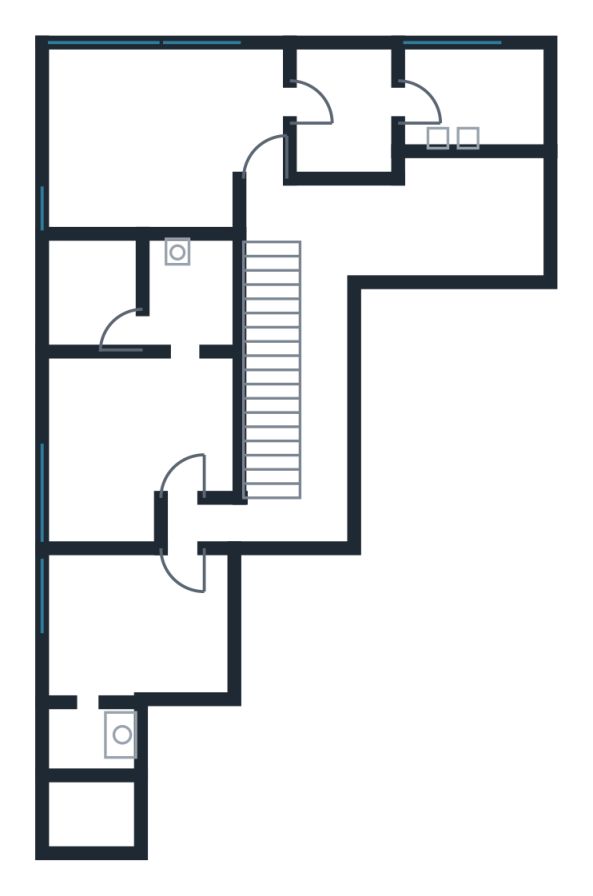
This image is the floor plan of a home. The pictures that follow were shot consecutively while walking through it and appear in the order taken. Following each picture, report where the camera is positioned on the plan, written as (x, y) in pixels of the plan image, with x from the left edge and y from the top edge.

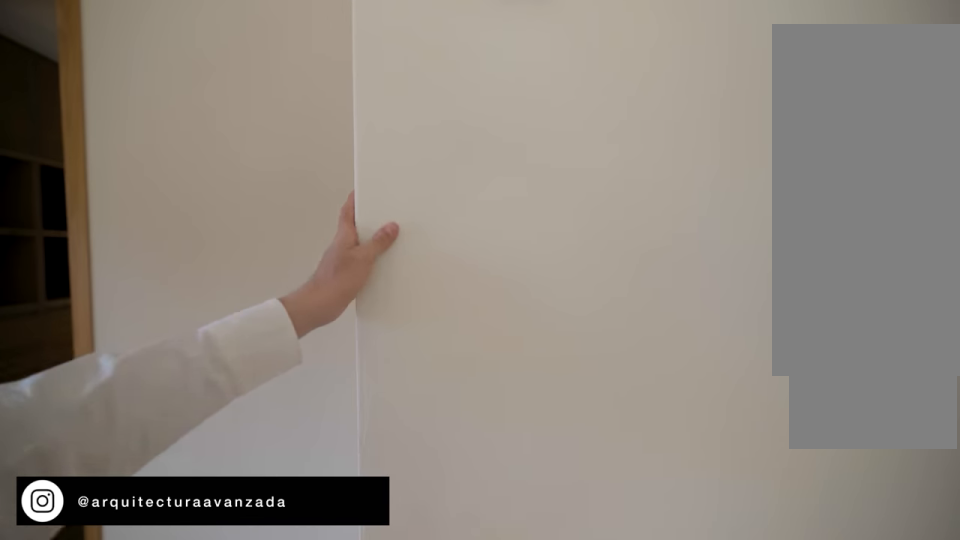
(179, 169)
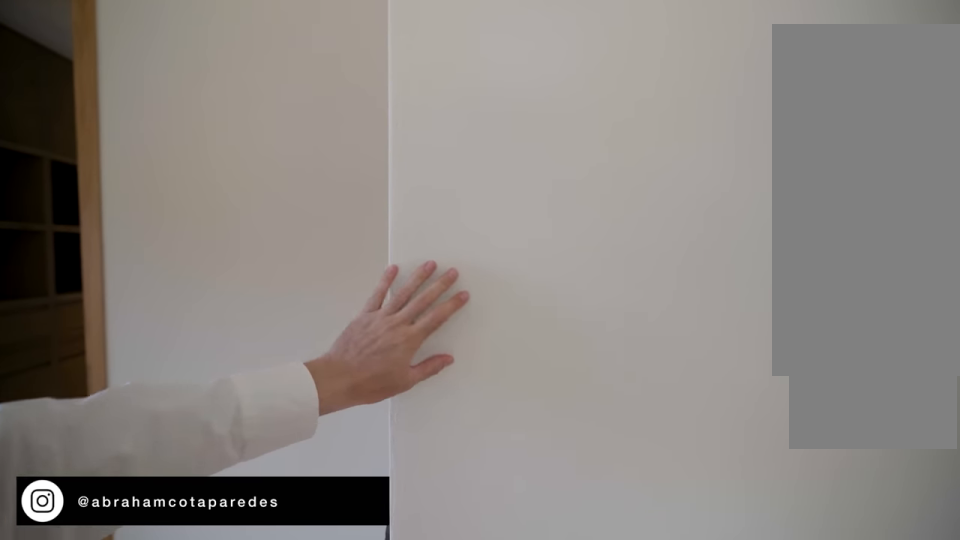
(201, 176)
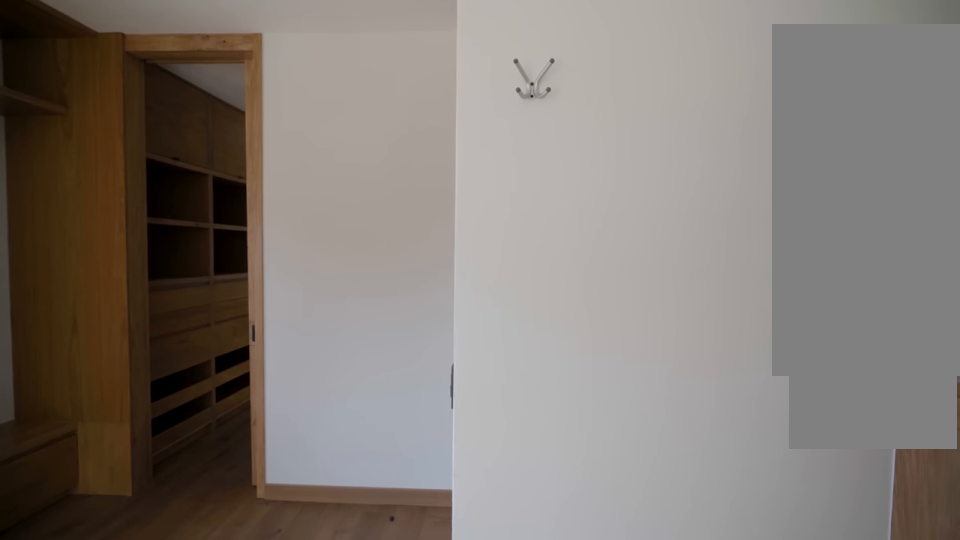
(159, 183)
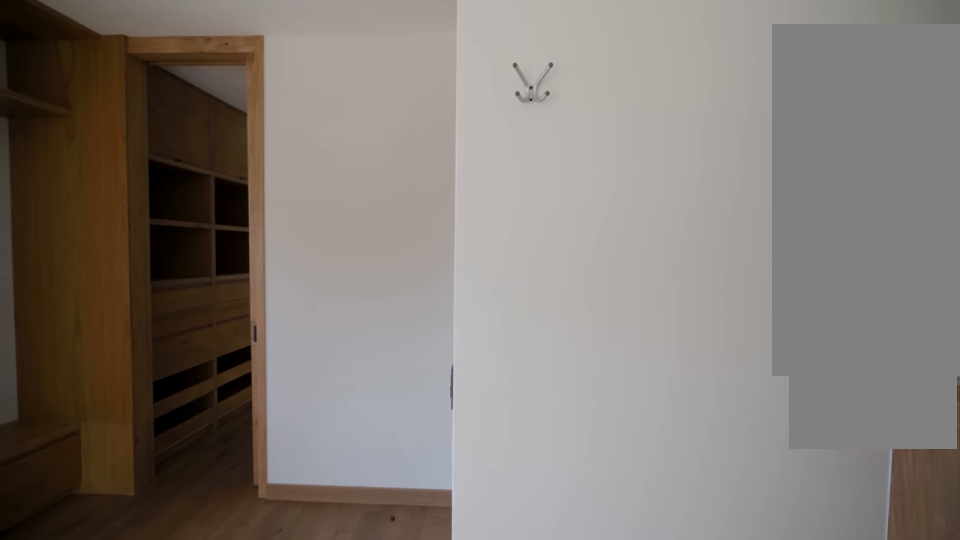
(159, 183)
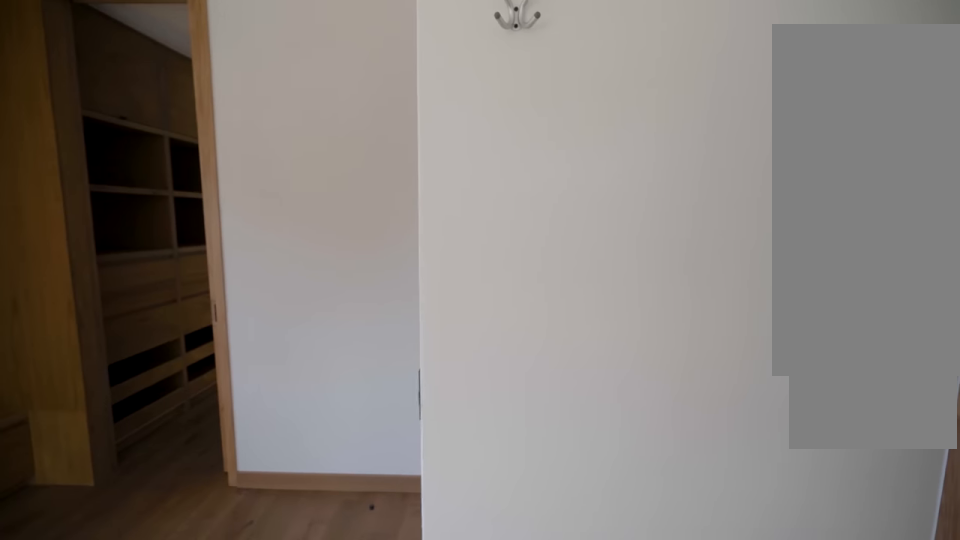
(181, 193)
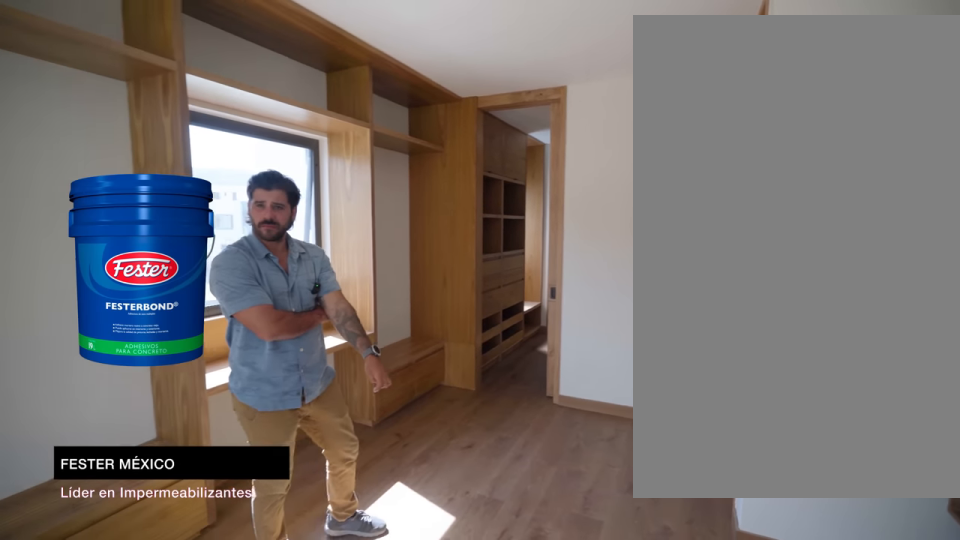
(182, 192)
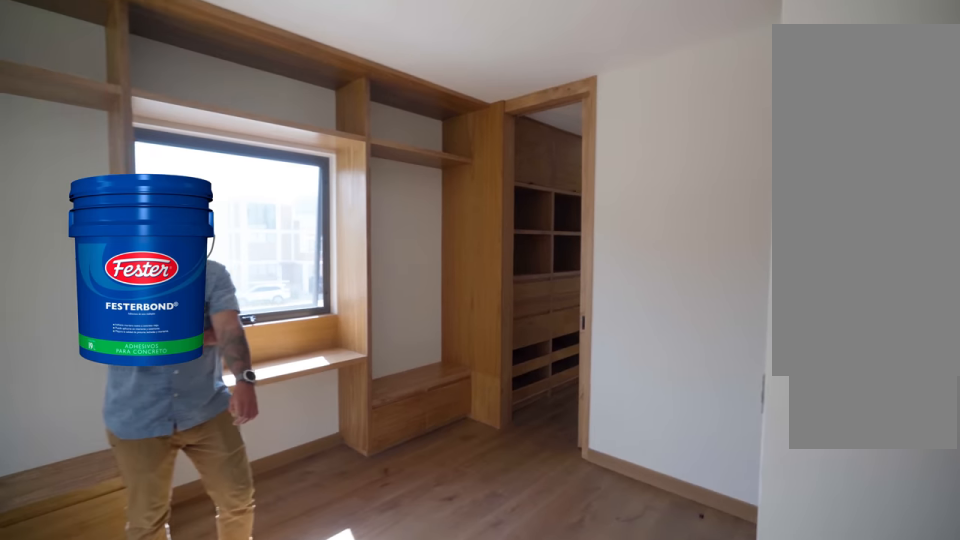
(167, 189)
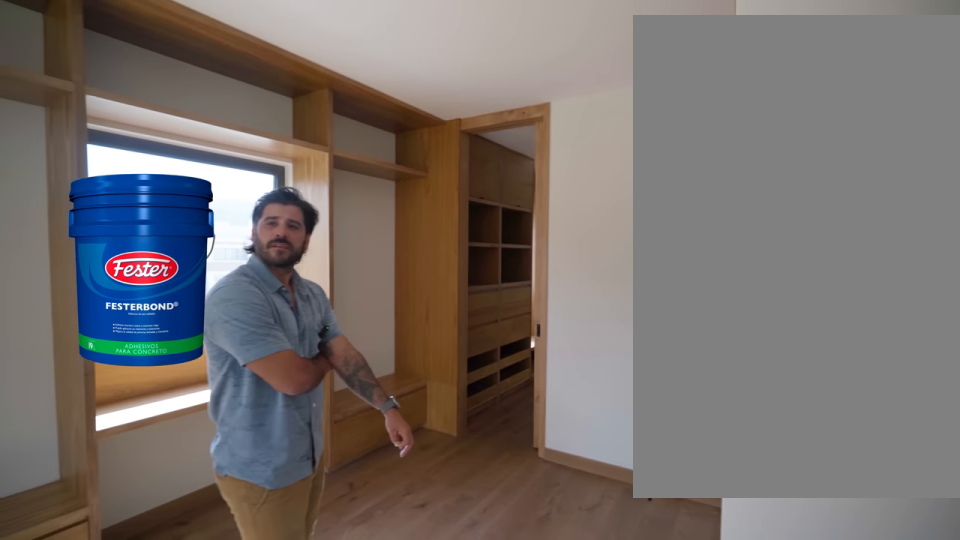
(179, 189)
